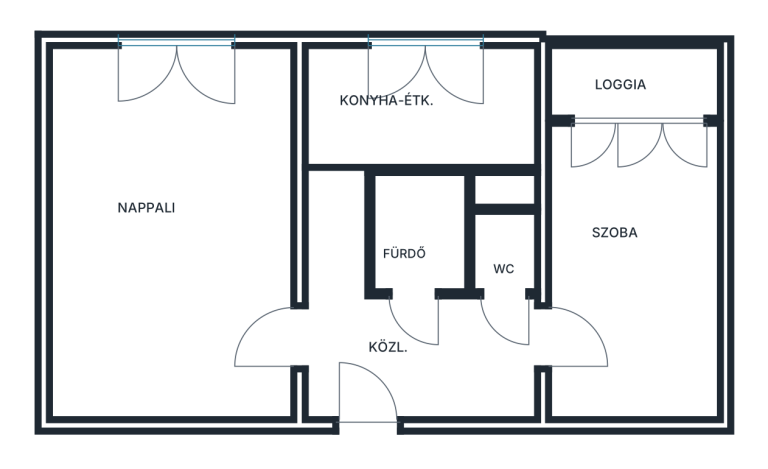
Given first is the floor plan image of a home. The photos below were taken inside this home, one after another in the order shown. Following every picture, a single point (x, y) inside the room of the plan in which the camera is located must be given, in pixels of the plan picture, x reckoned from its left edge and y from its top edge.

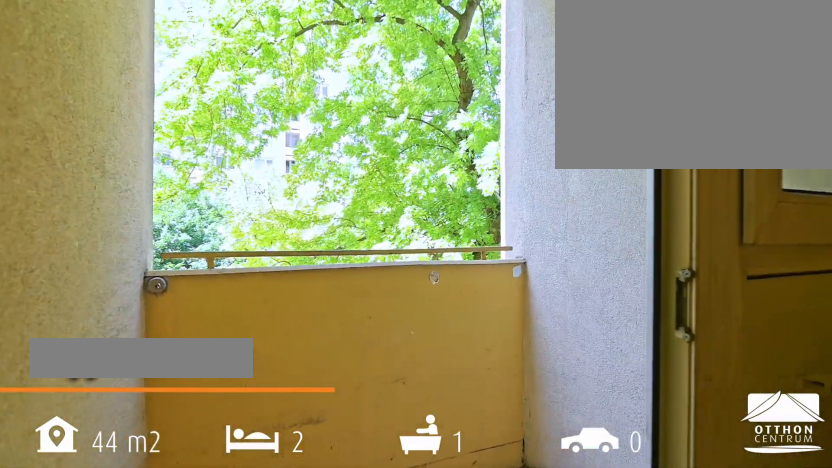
(691, 86)
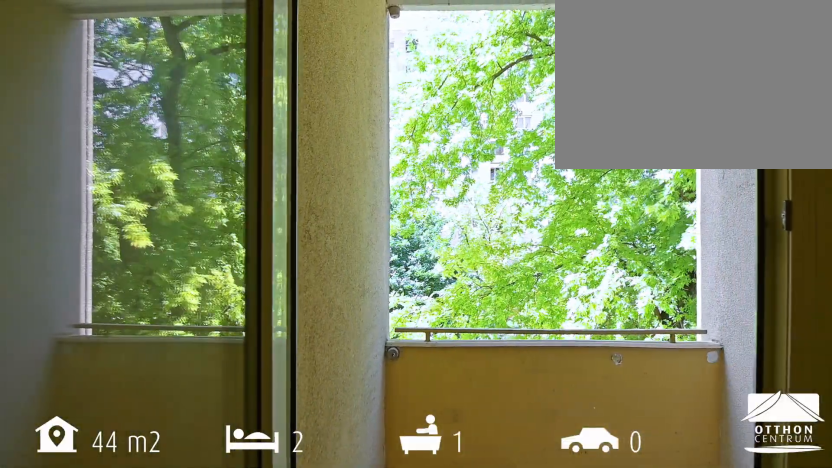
(691, 86)
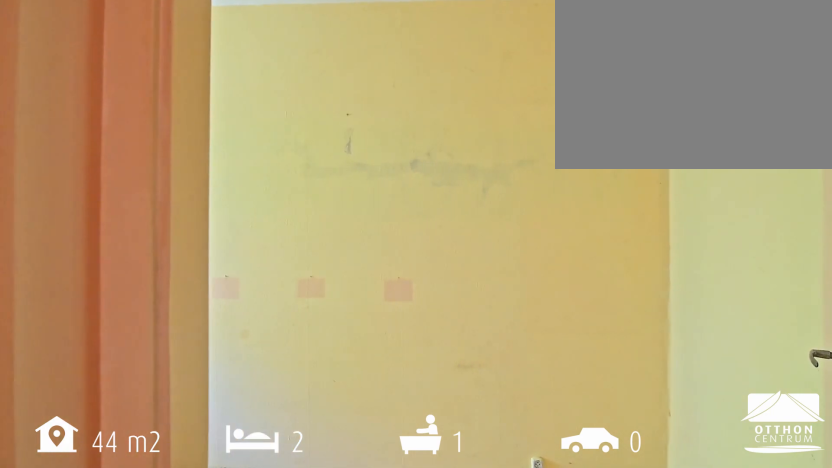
(621, 257)
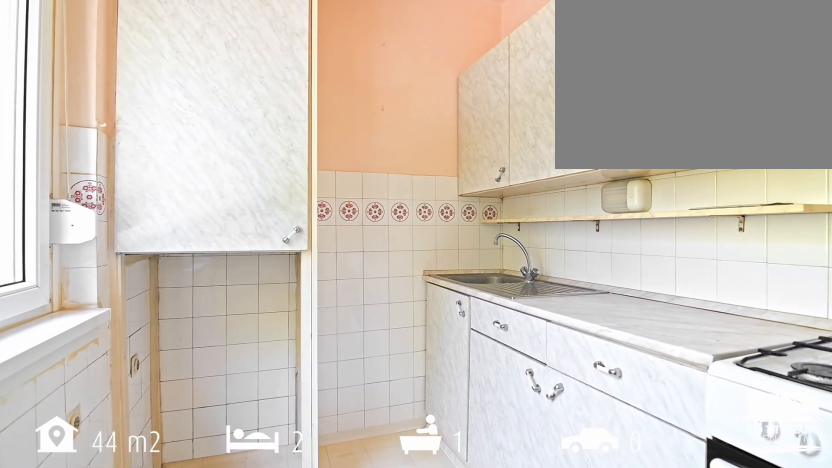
(416, 139)
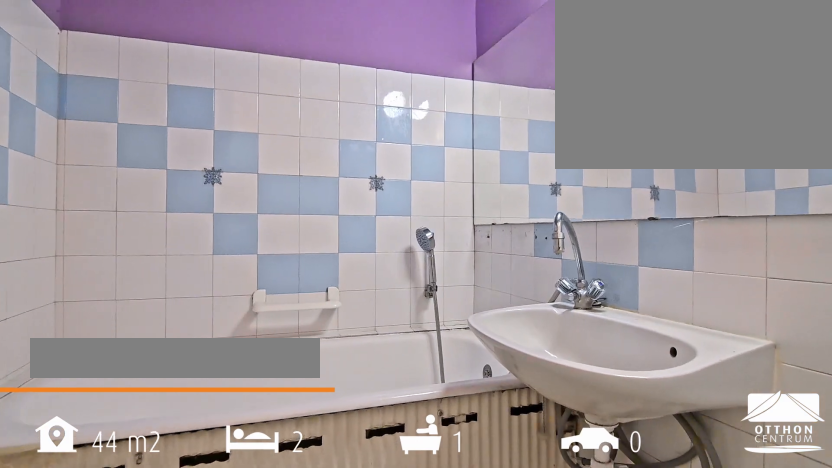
(426, 208)
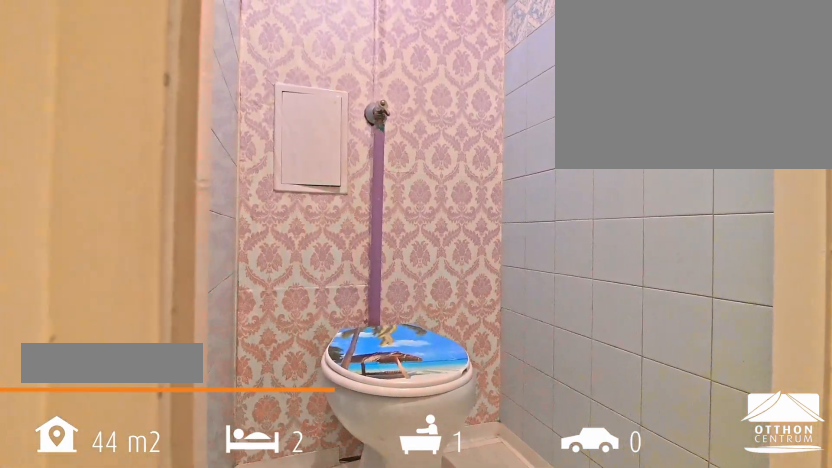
(503, 243)
